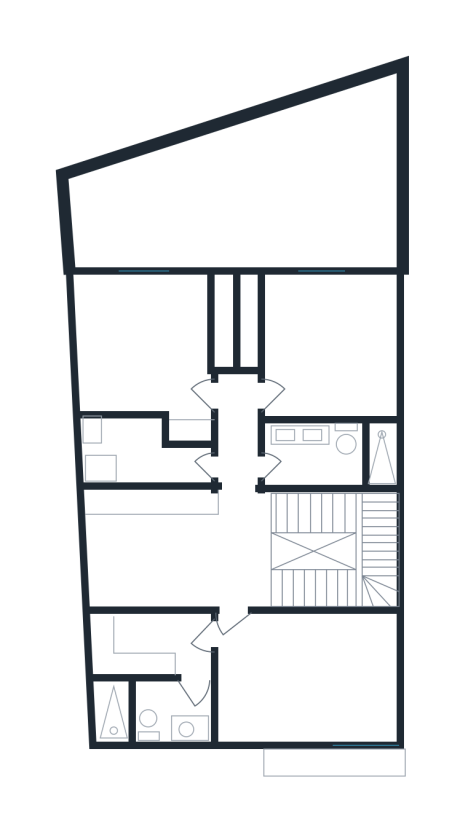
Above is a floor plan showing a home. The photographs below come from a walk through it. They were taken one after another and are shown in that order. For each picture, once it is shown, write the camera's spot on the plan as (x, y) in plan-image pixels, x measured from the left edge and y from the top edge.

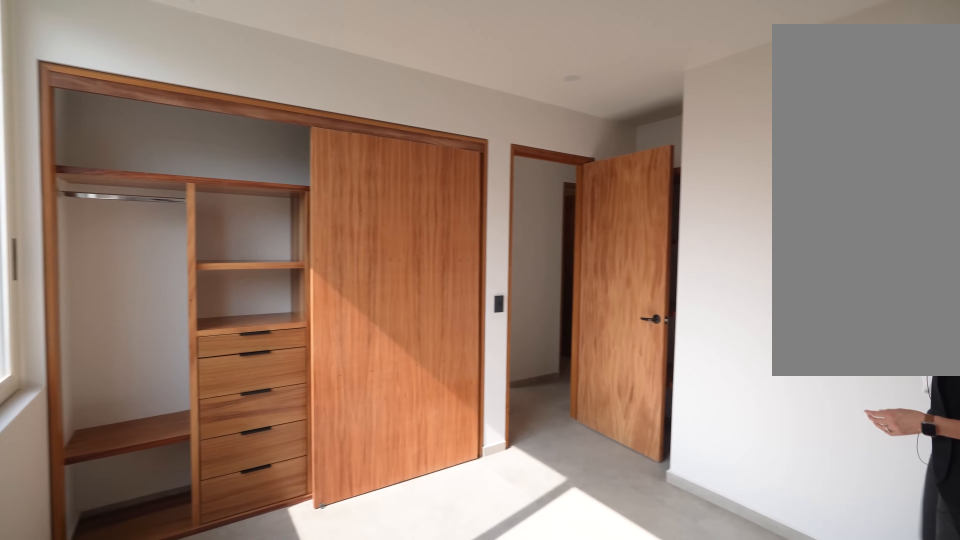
(112, 344)
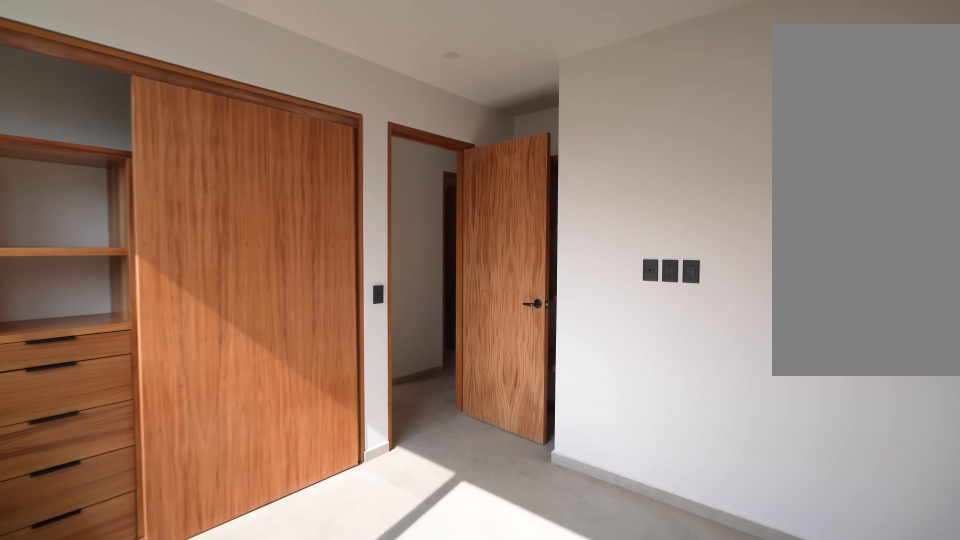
(111, 341)
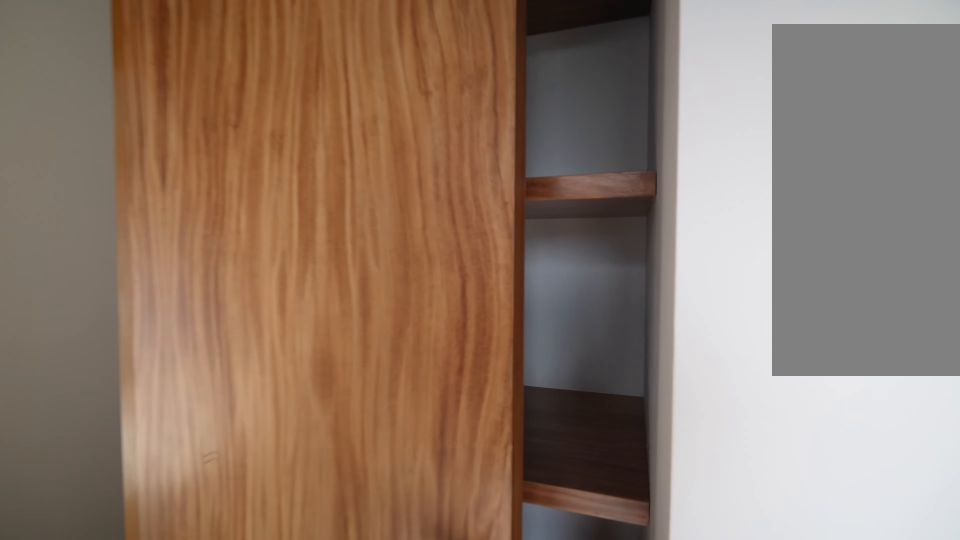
(160, 368)
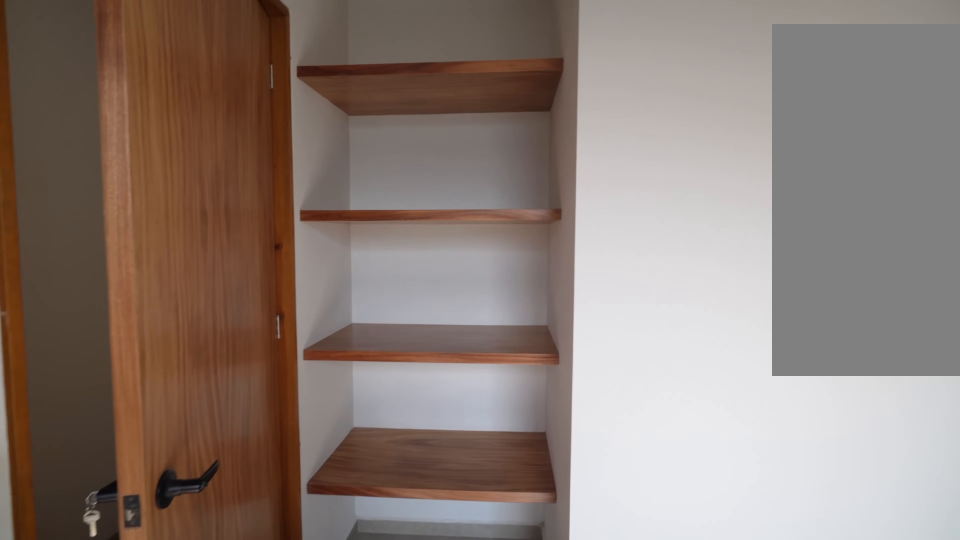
(179, 404)
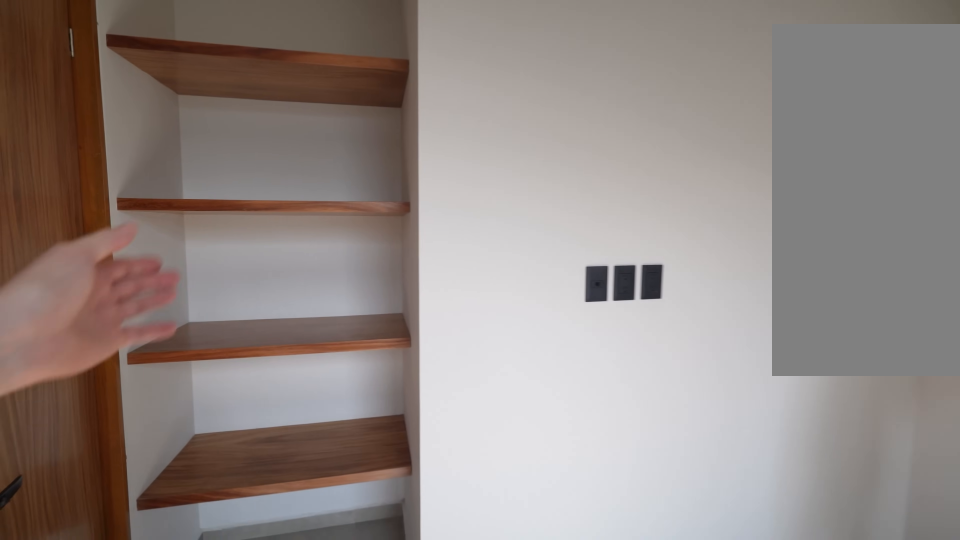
(179, 404)
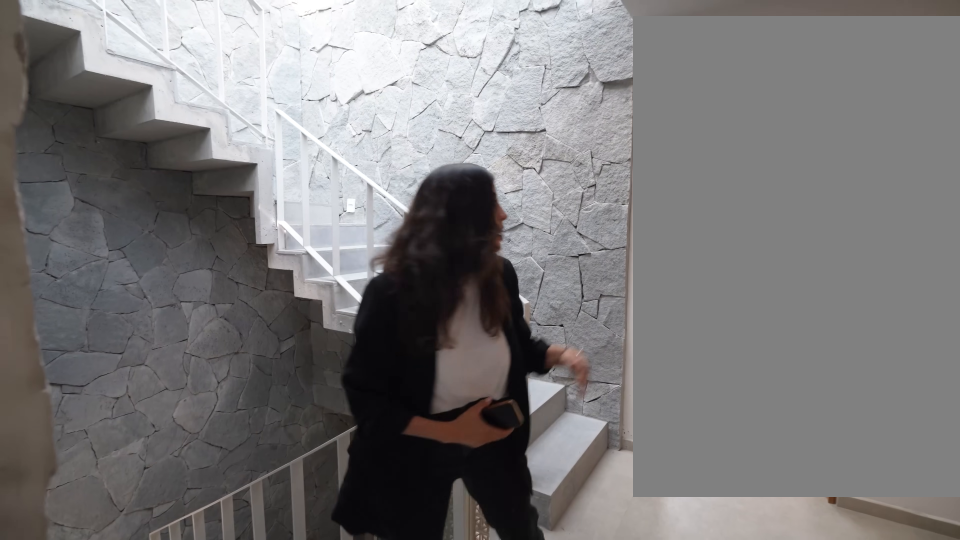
(234, 462)
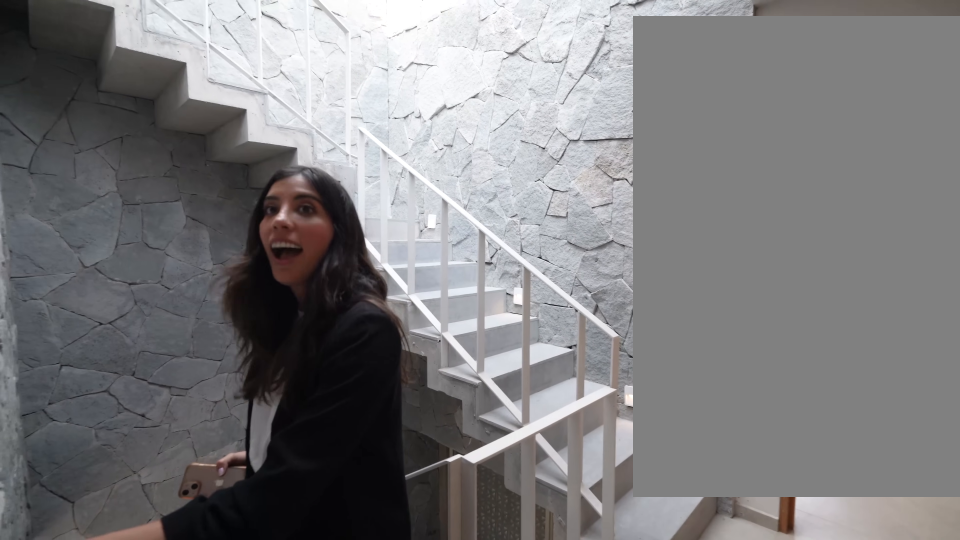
(233, 470)
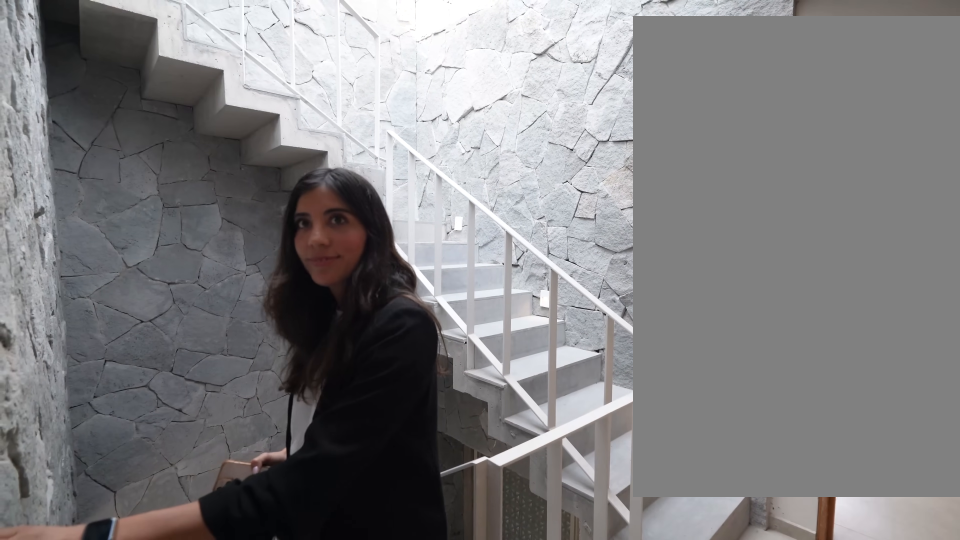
(229, 470)
